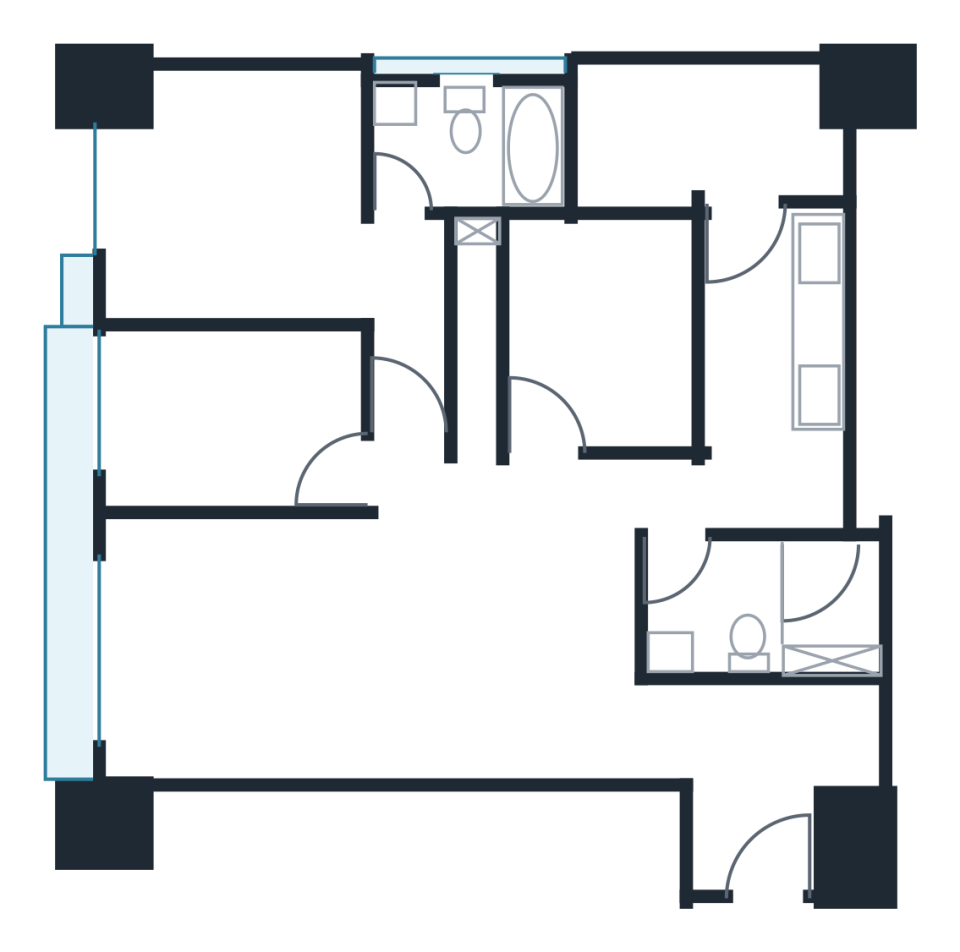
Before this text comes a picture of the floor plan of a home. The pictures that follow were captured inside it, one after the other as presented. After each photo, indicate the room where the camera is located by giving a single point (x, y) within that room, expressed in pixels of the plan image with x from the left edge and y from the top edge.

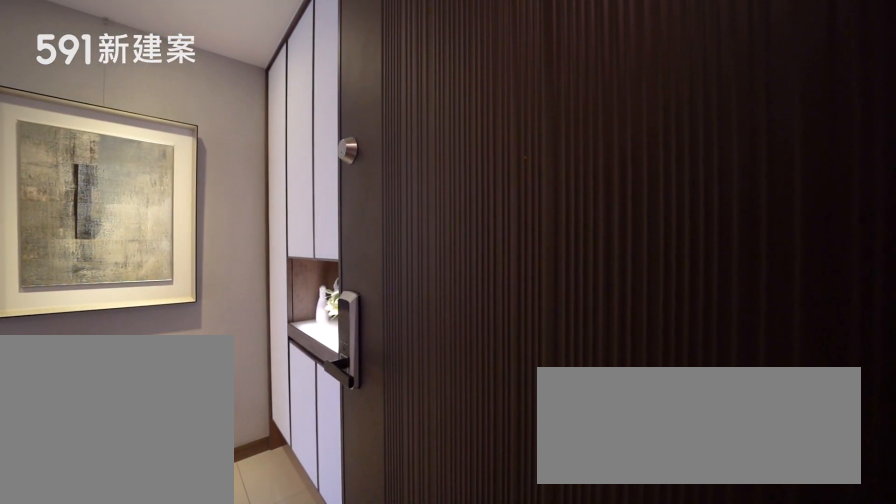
(757, 843)
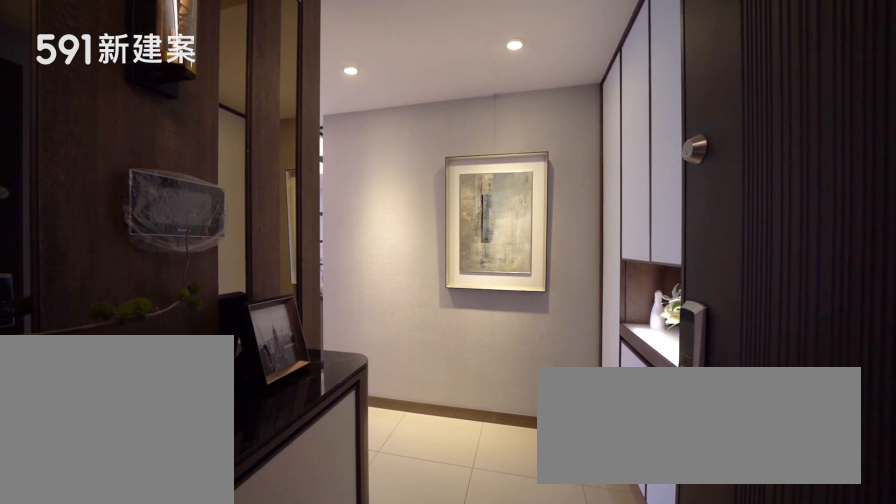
(757, 843)
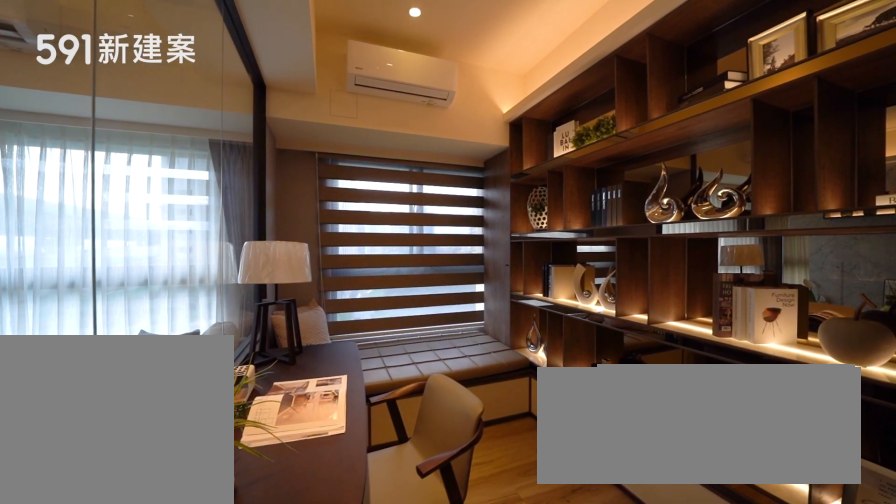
(226, 413)
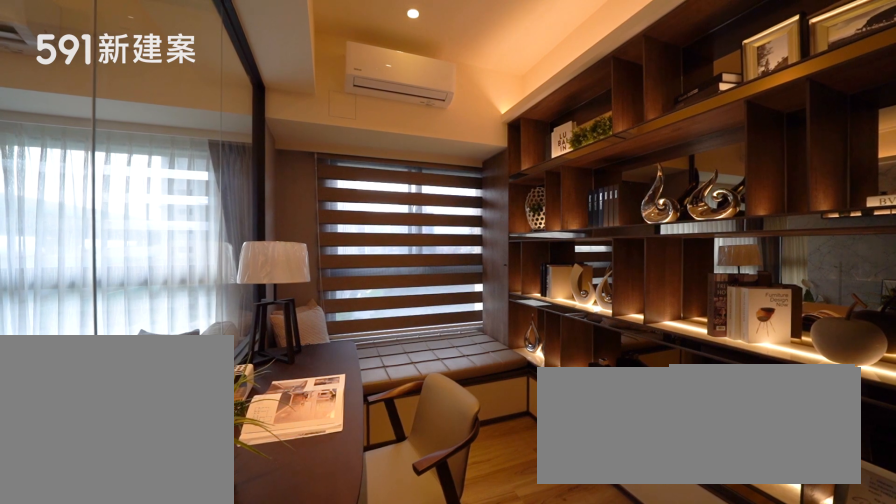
(226, 413)
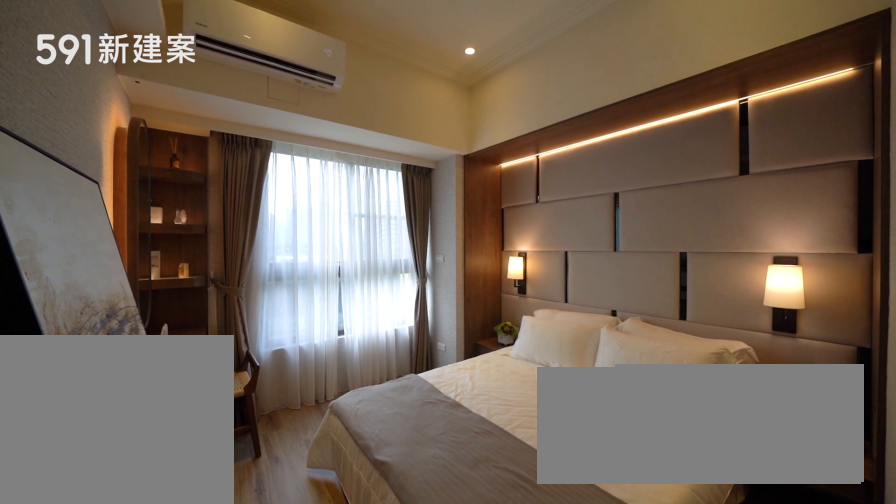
(287, 232)
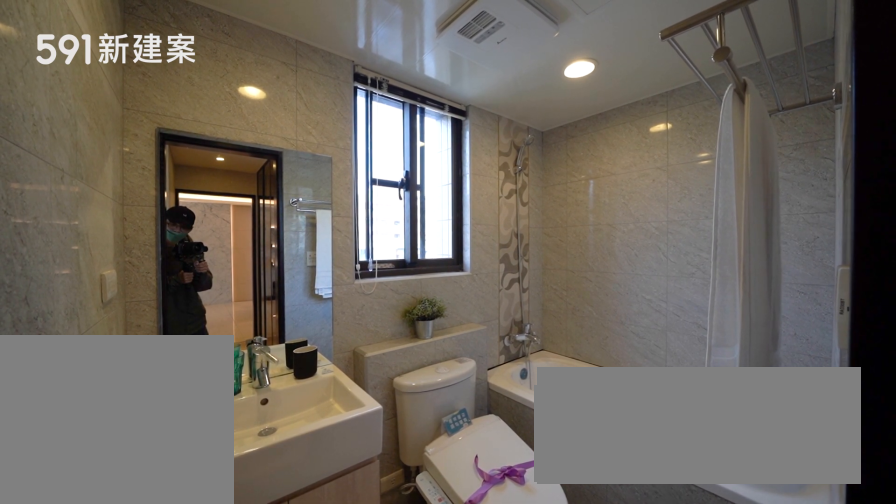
(479, 137)
